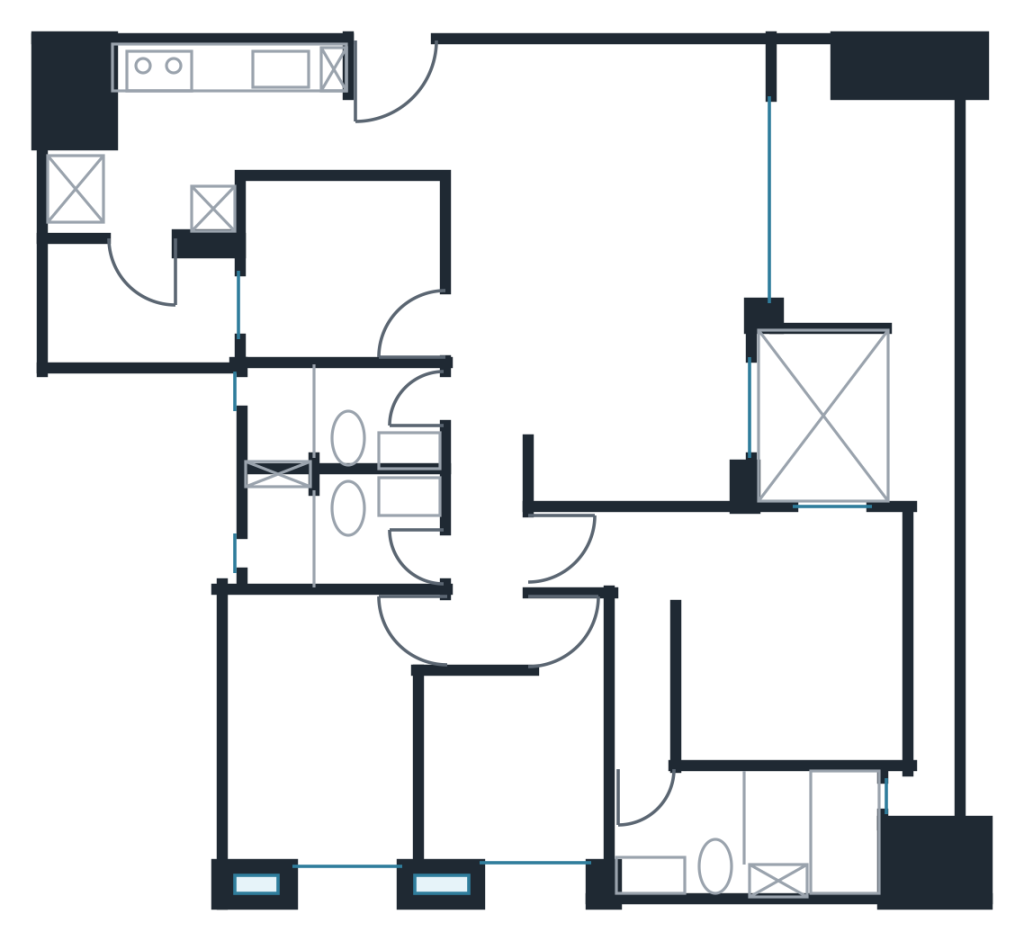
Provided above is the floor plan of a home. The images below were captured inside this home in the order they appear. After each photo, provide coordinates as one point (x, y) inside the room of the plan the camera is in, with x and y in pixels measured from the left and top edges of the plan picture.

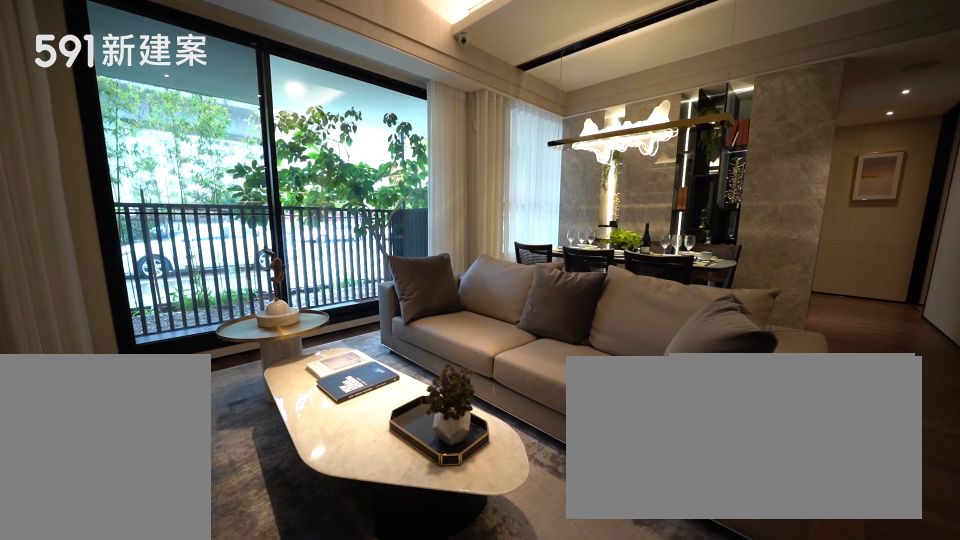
(617, 170)
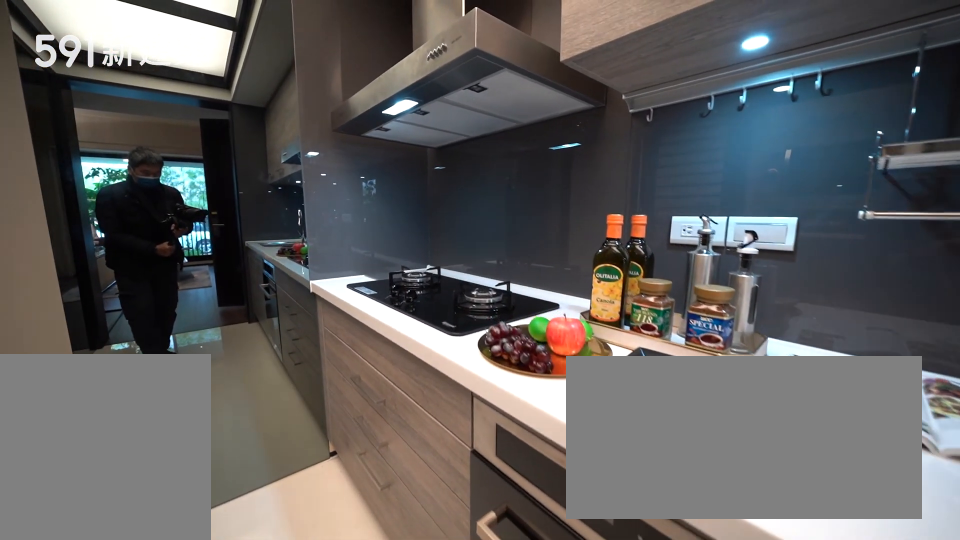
(221, 108)
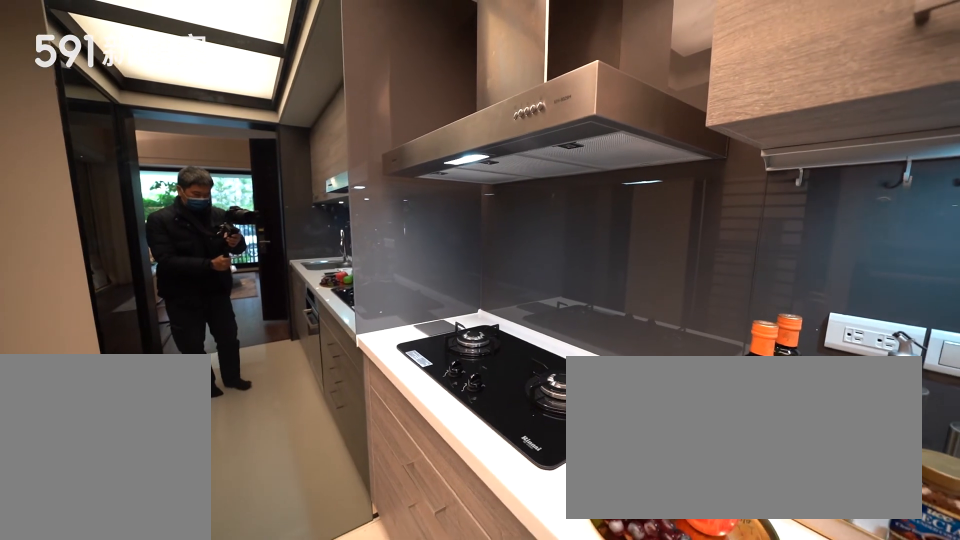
(221, 108)
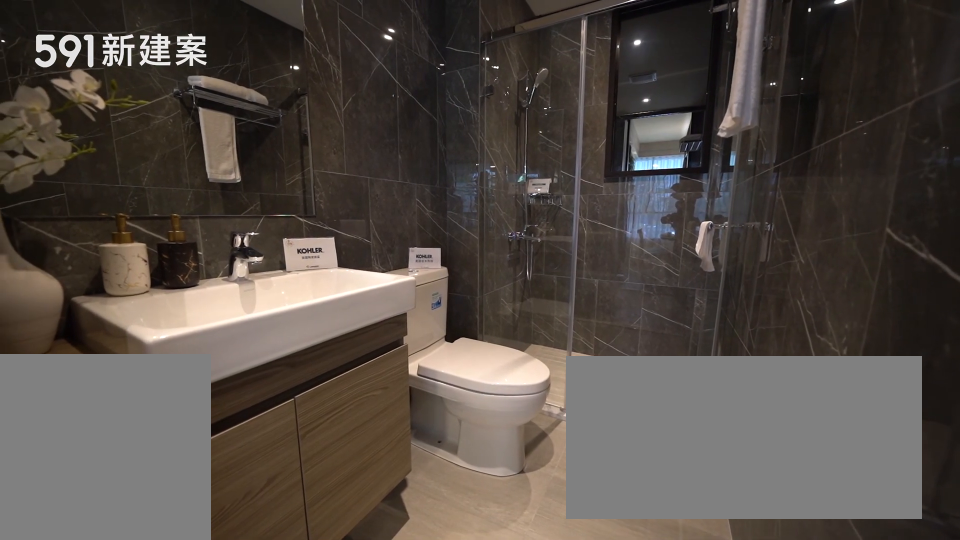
(333, 420)
